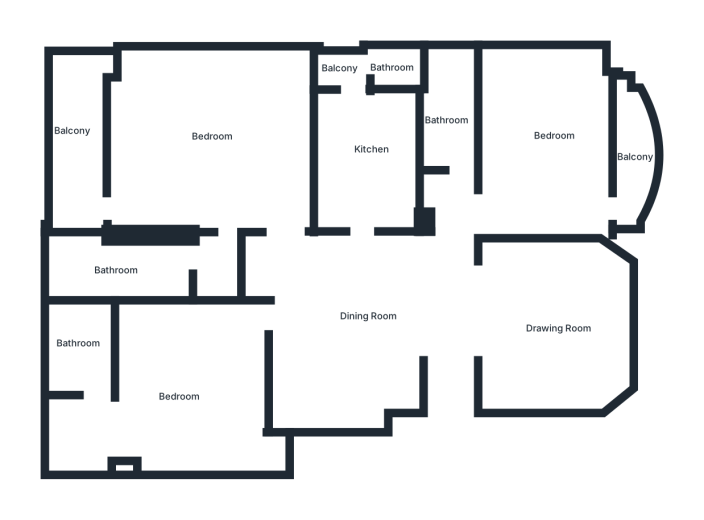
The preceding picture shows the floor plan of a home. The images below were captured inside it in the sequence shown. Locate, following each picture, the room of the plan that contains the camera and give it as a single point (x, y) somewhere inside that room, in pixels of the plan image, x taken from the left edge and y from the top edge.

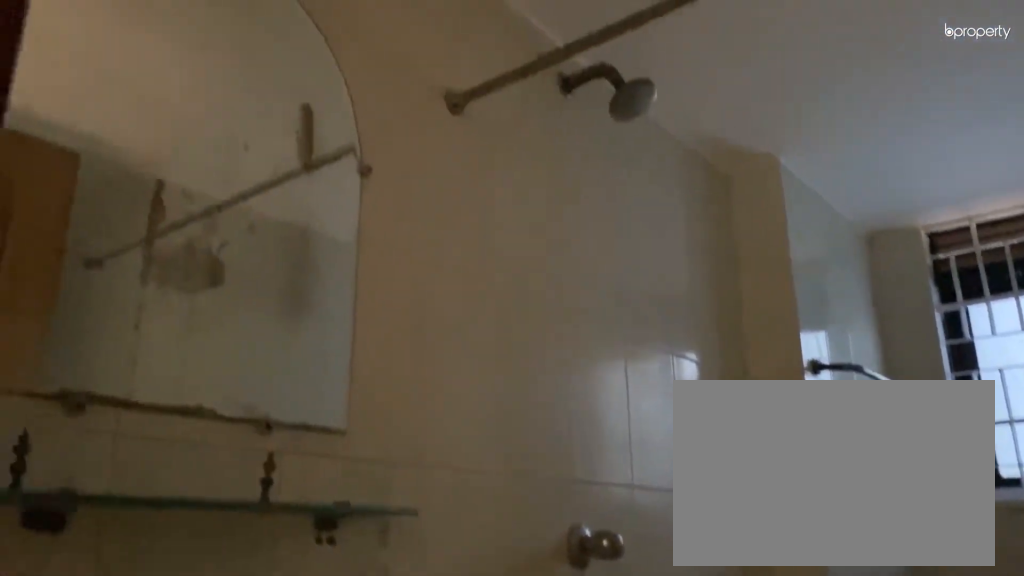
(443, 131)
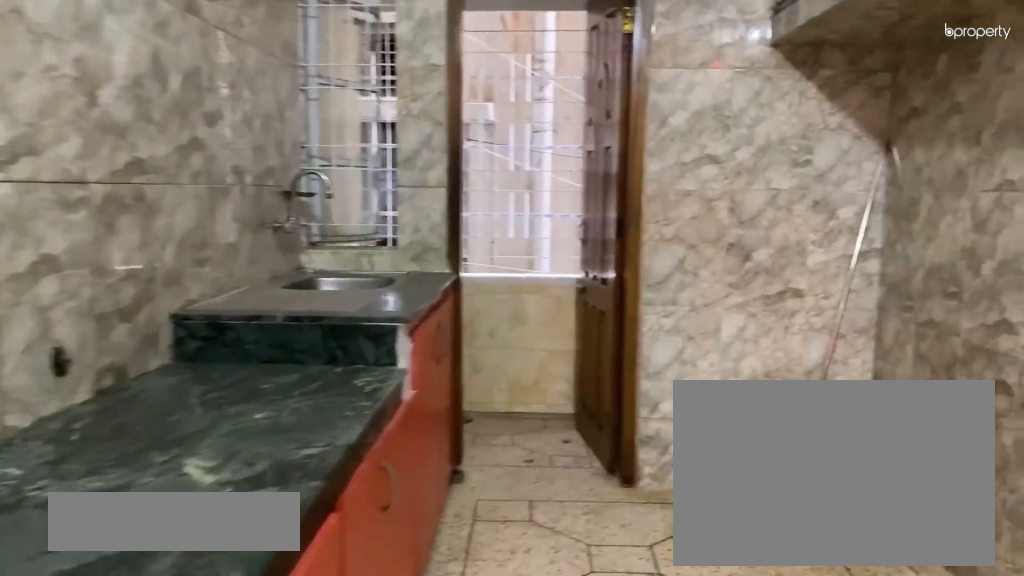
(357, 195)
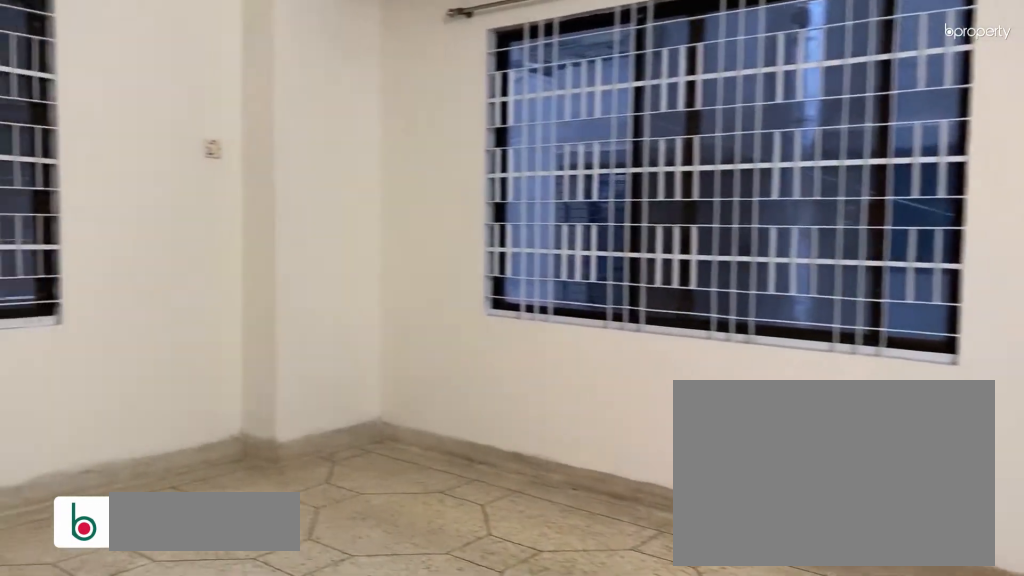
(211, 138)
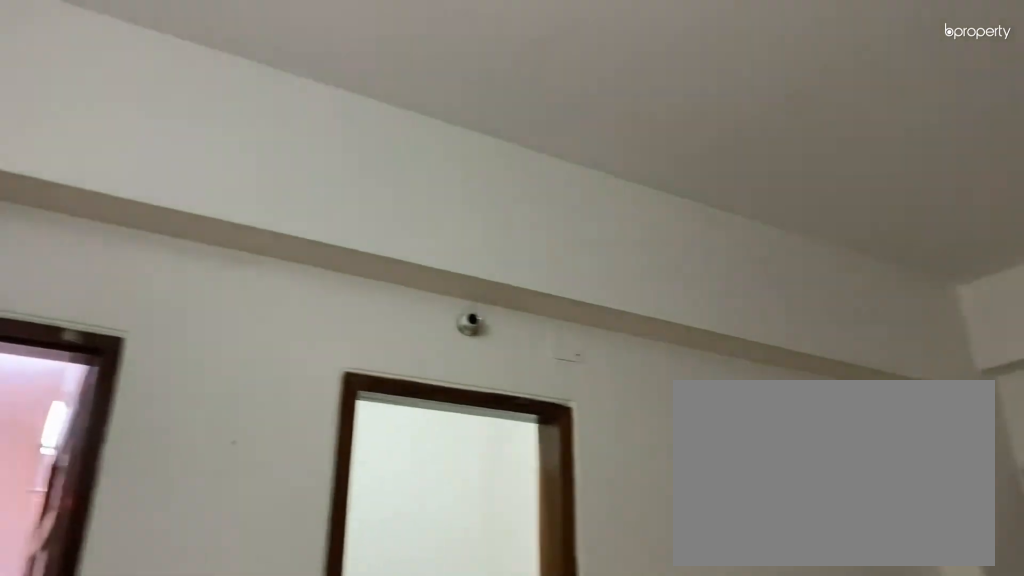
(211, 138)
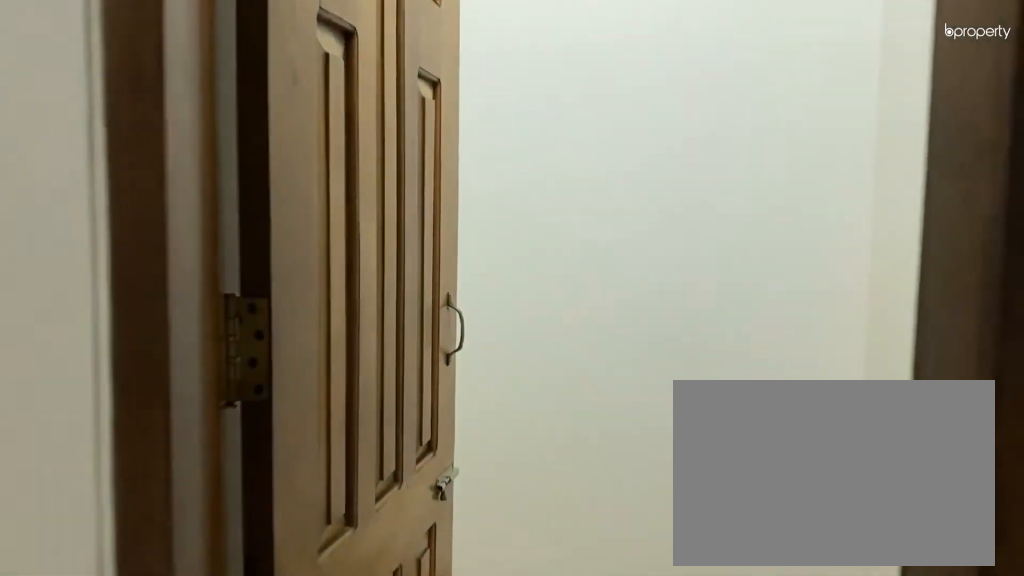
(209, 264)
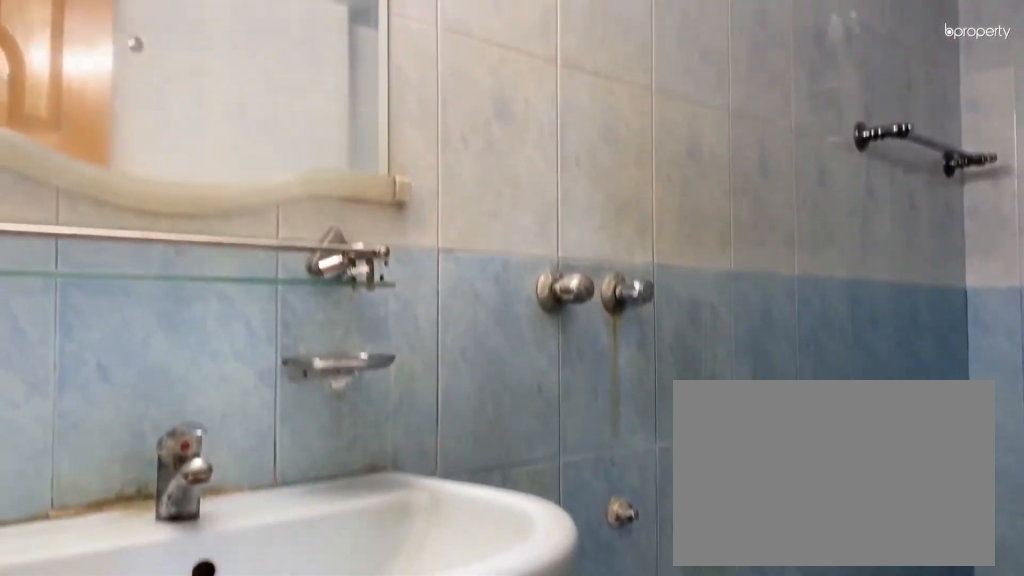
(121, 269)
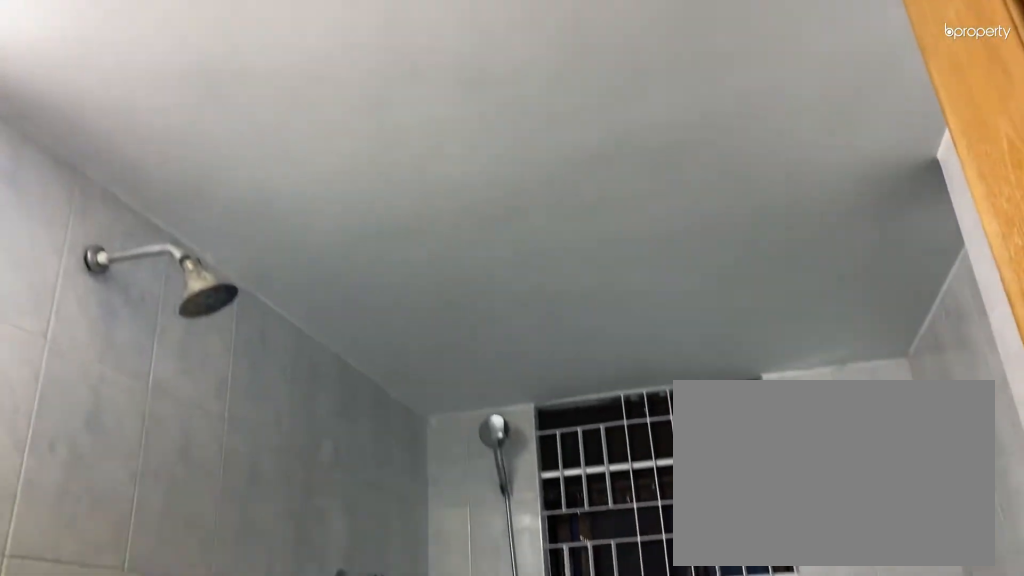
(121, 269)
